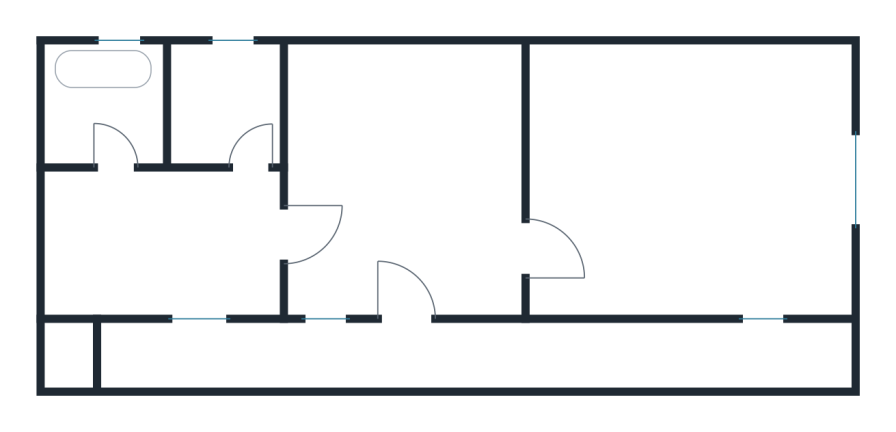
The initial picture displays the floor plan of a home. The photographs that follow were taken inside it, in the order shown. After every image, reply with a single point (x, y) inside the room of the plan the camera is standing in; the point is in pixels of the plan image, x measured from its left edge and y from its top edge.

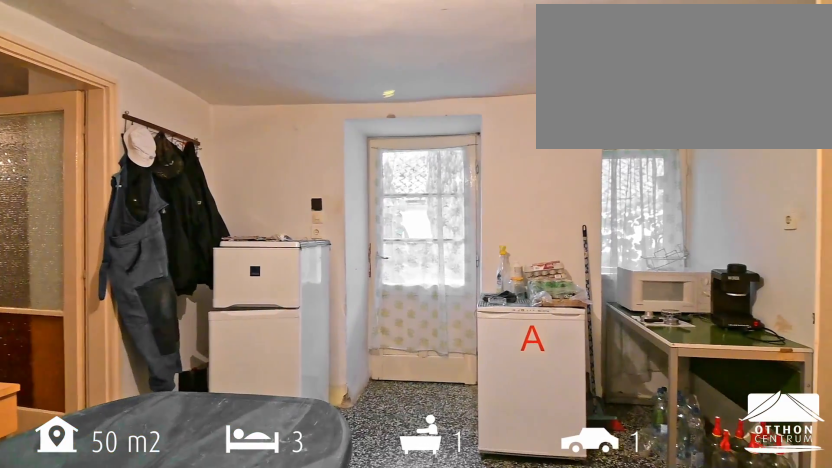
(404, 174)
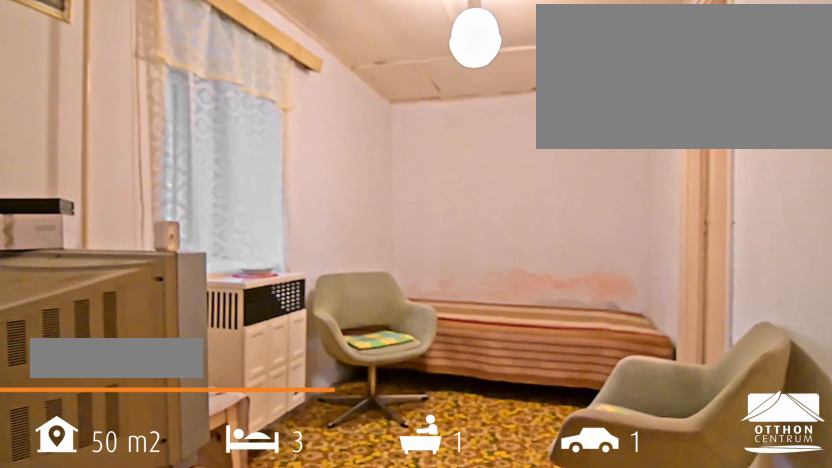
(145, 244)
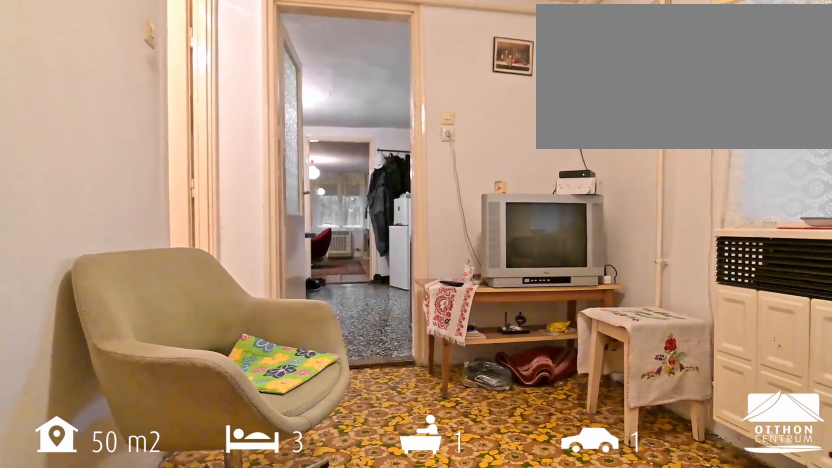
(145, 244)
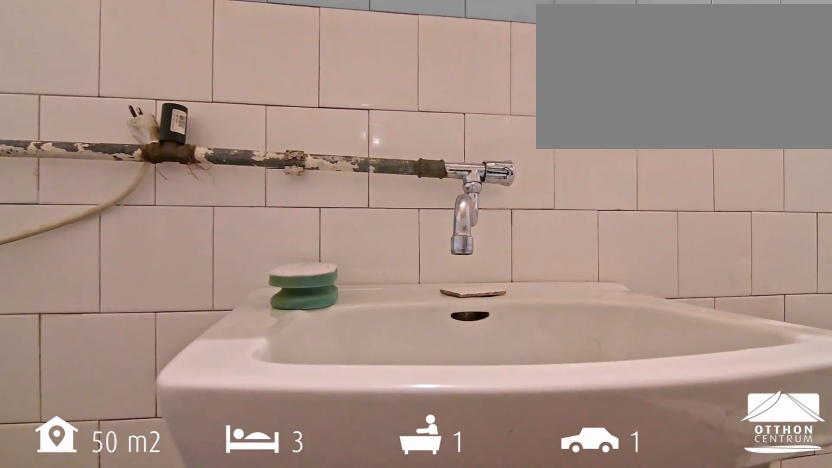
(109, 113)
